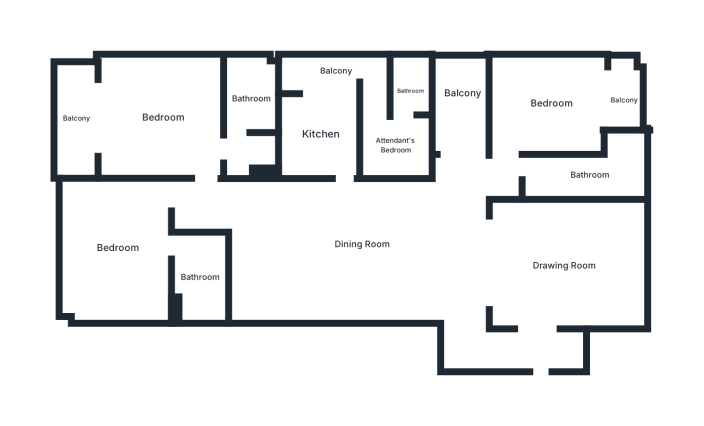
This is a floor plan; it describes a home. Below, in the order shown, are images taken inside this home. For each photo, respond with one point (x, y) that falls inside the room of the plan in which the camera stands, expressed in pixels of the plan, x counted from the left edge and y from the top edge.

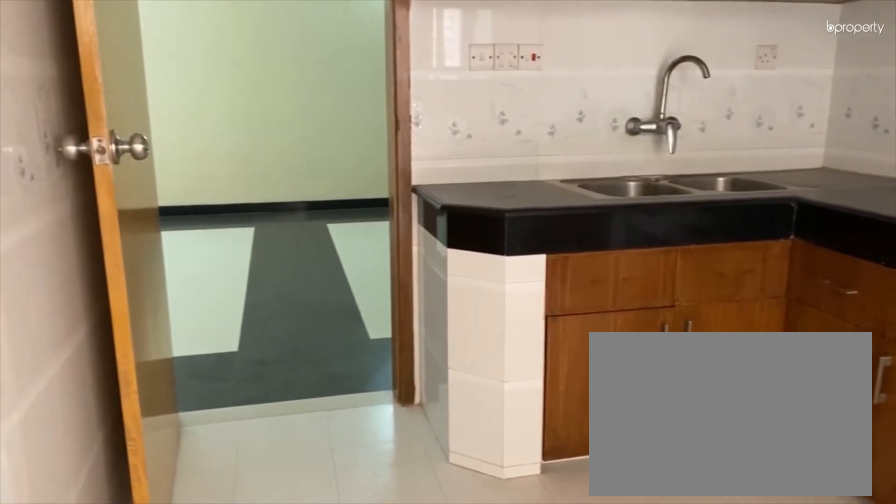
(319, 134)
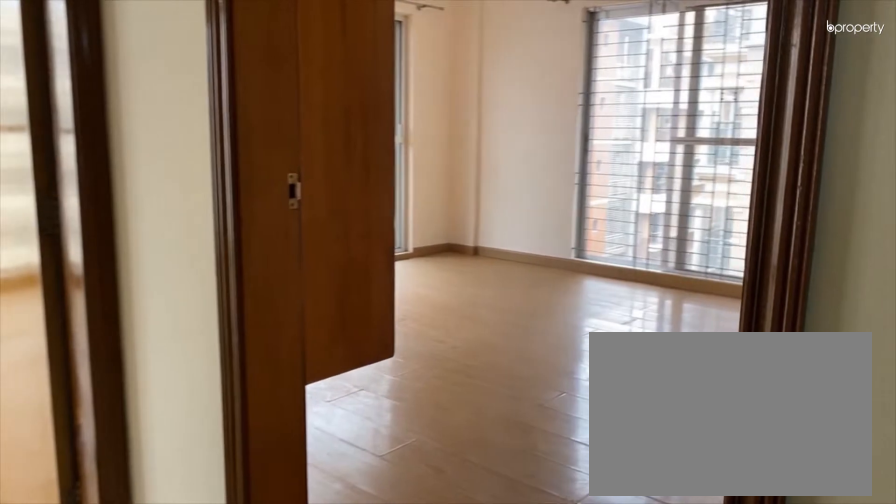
(217, 194)
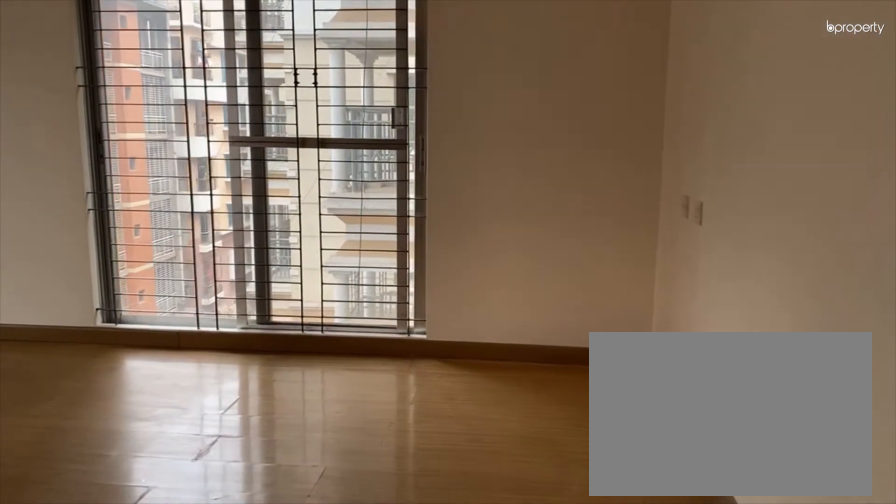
(163, 116)
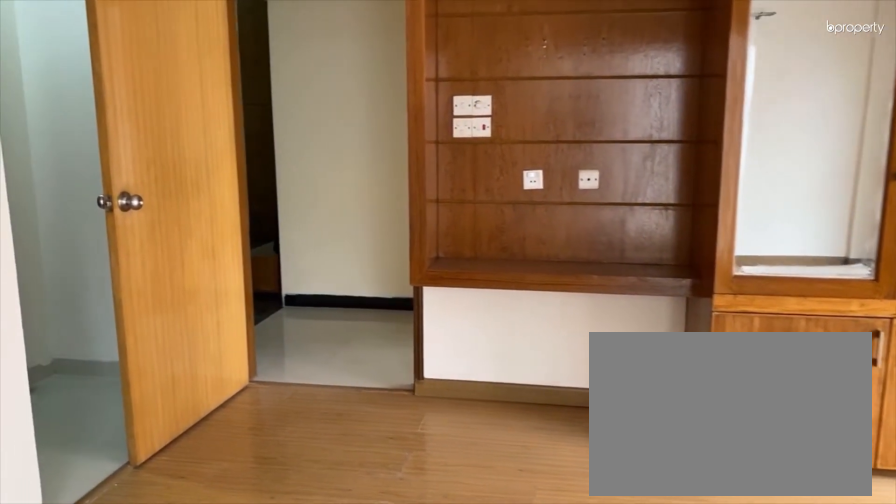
(163, 116)
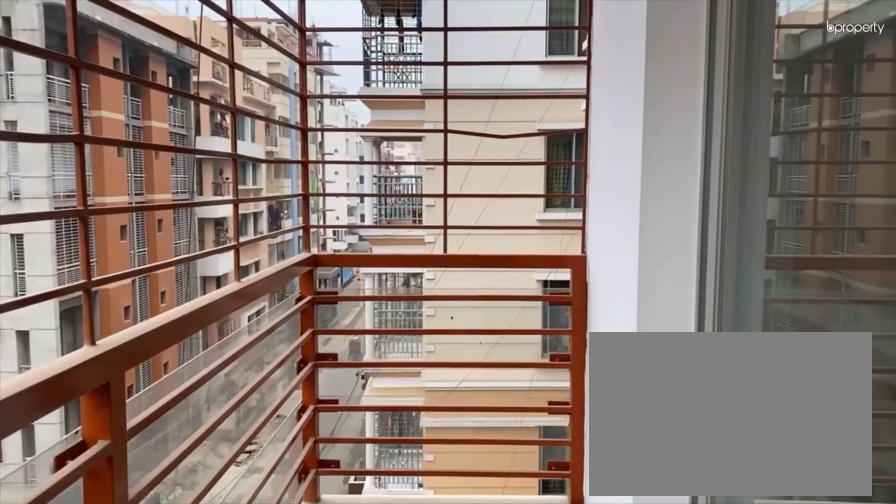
(75, 117)
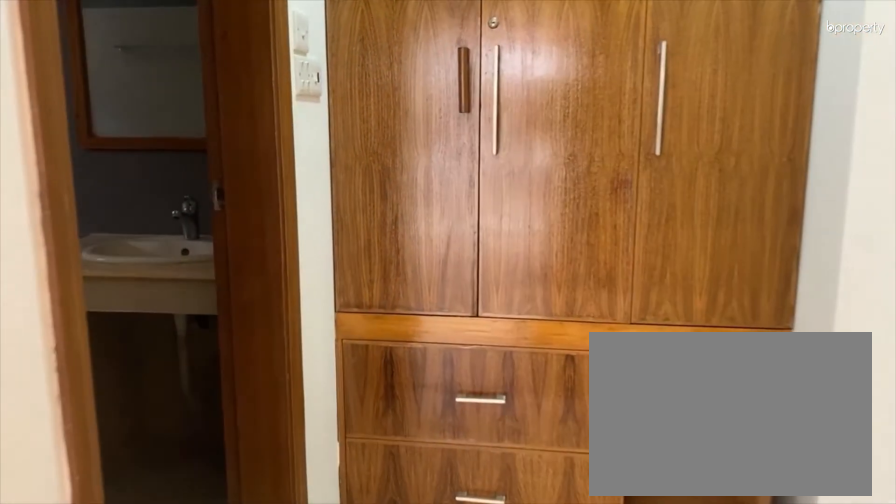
(235, 137)
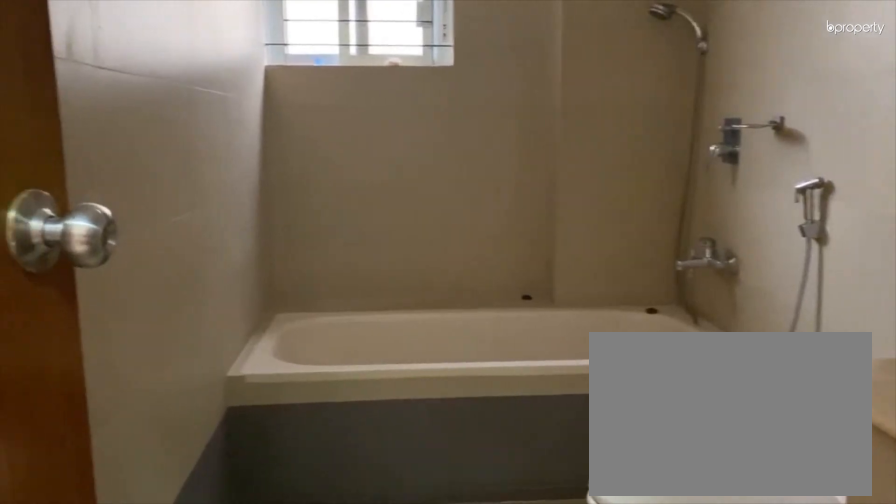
(250, 98)
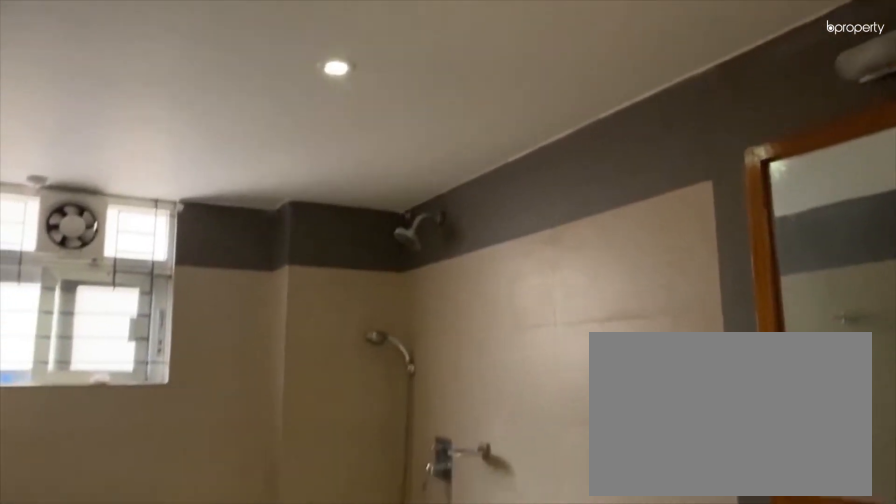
(250, 98)
